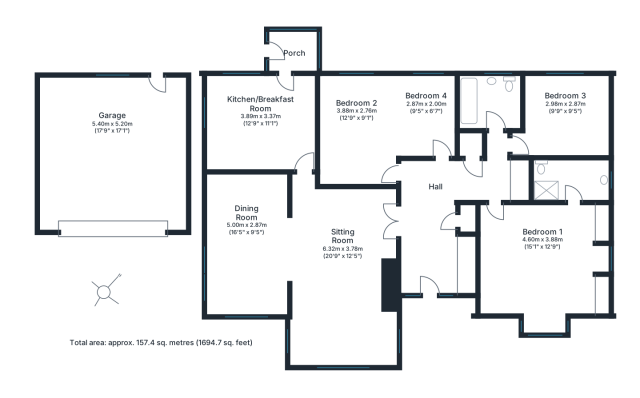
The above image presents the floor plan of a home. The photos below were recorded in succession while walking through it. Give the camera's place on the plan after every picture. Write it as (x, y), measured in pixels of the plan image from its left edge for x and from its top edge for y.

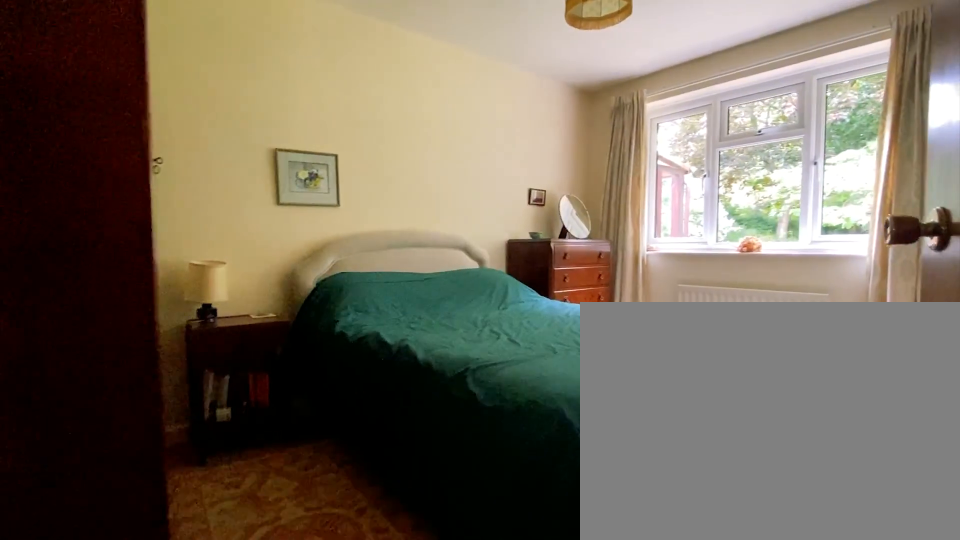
(388, 168)
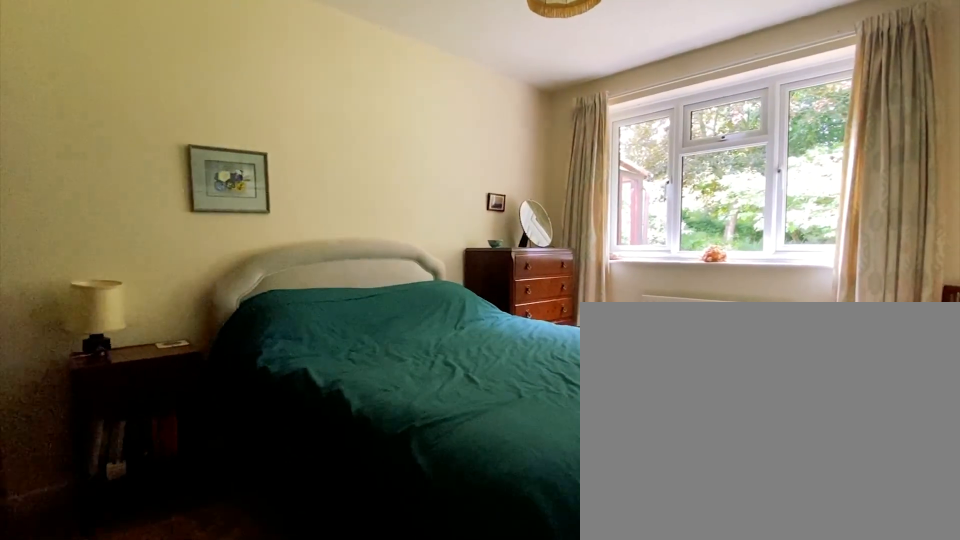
(381, 163)
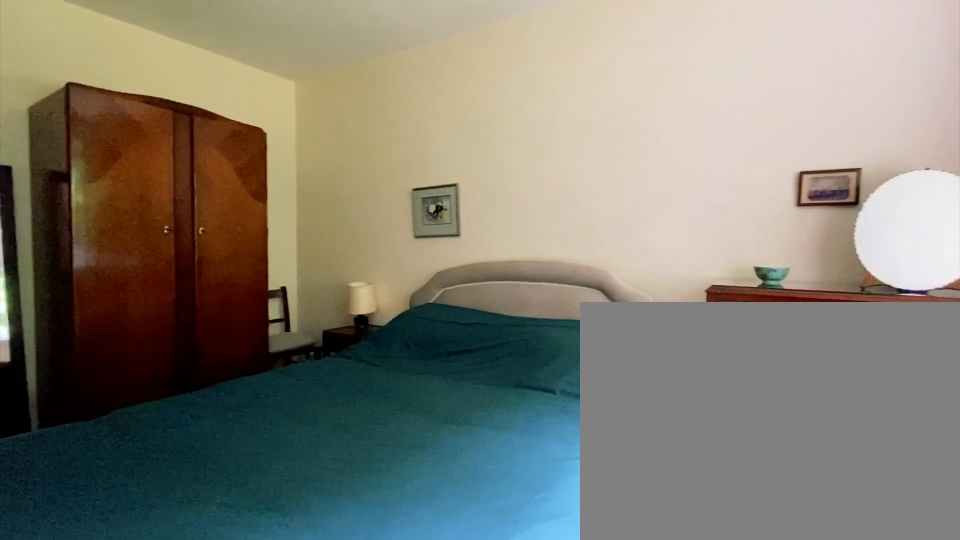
(356, 149)
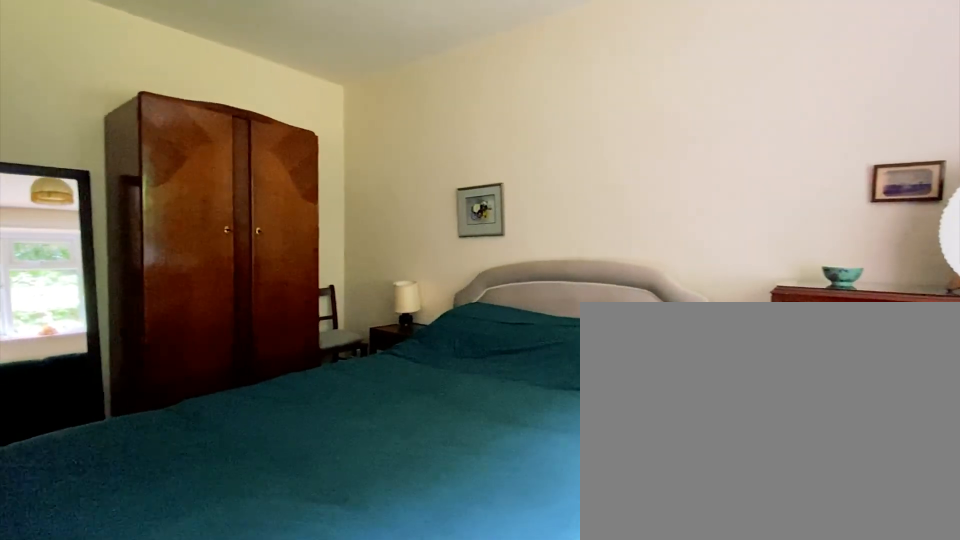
(356, 149)
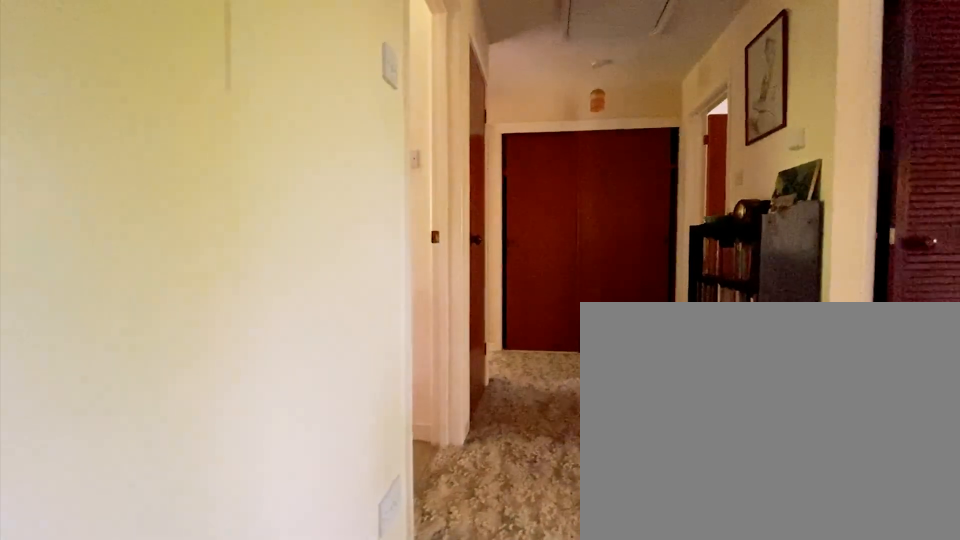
(400, 174)
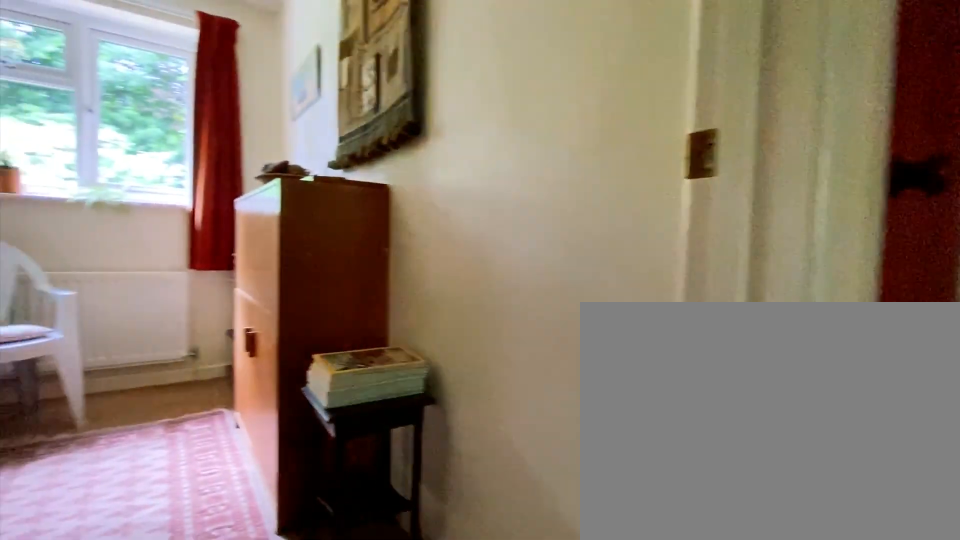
(439, 174)
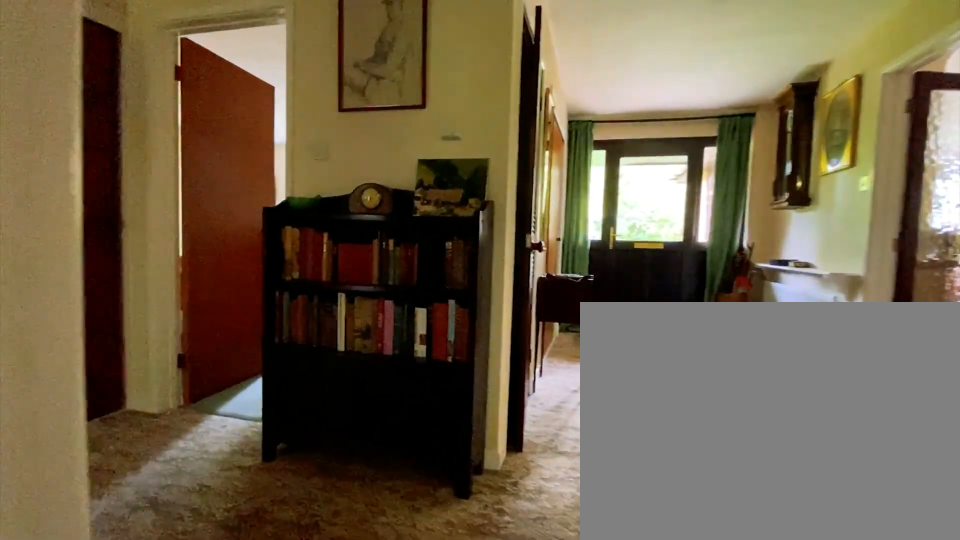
(435, 157)
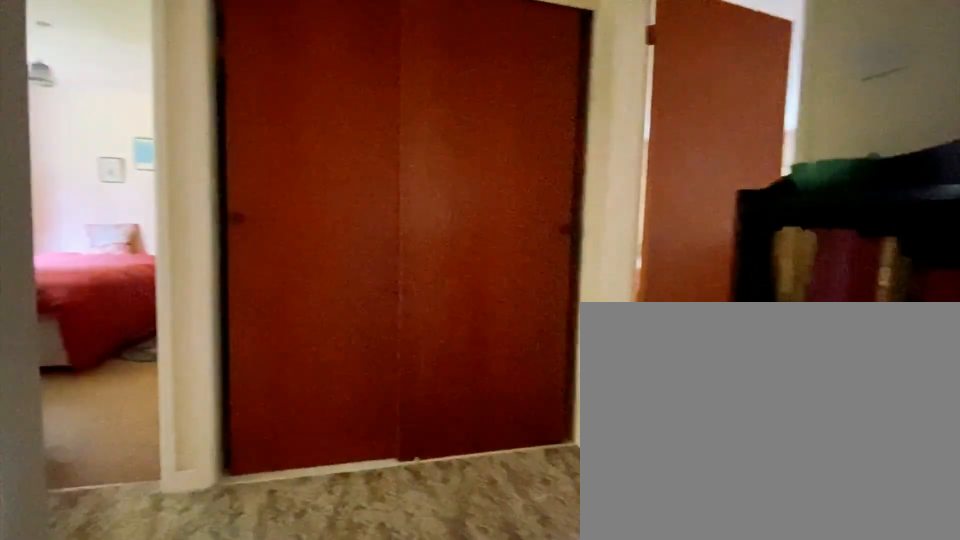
(456, 172)
